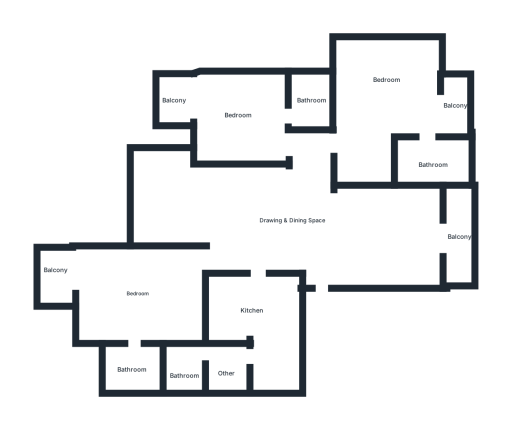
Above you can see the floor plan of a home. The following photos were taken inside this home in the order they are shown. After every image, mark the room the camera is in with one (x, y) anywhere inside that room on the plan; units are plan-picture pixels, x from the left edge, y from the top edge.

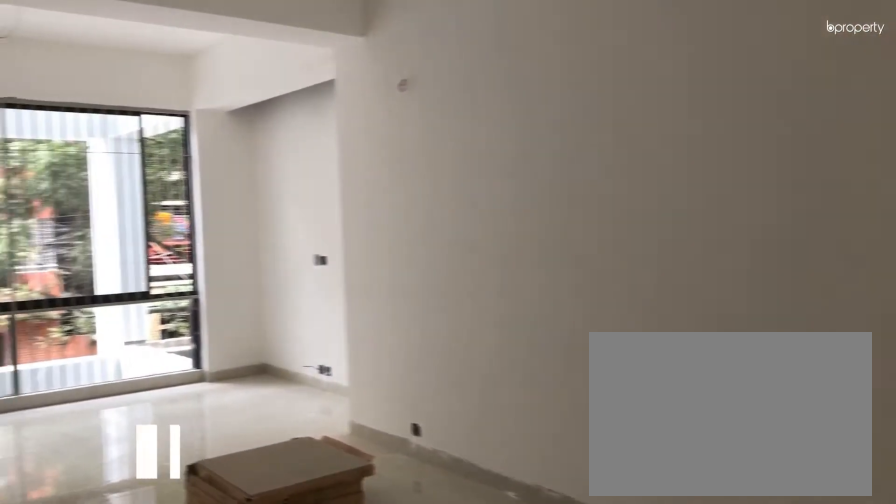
(296, 241)
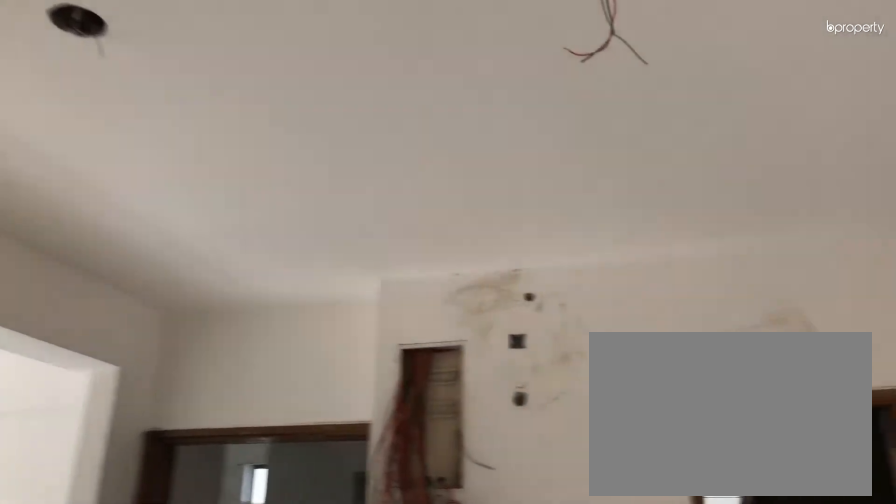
(249, 225)
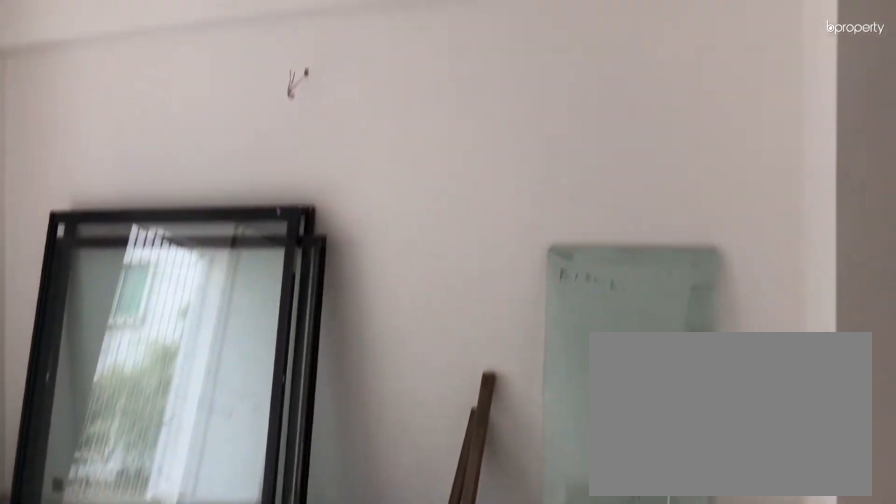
(383, 228)
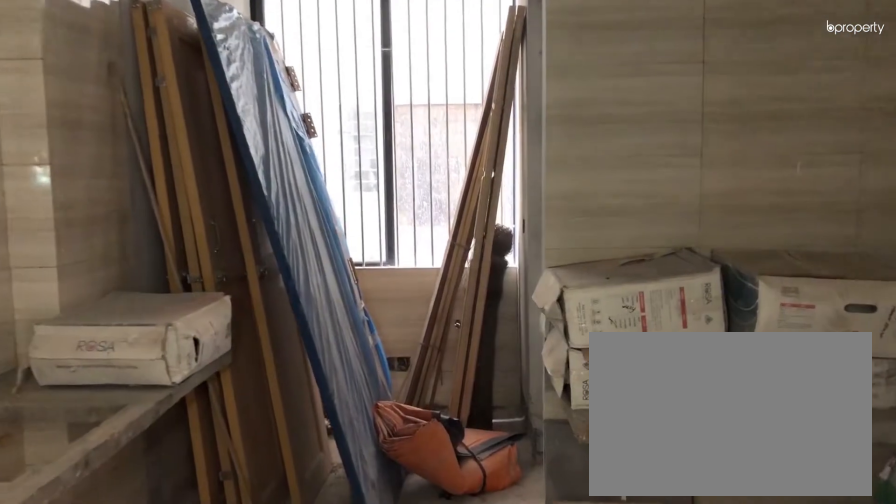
(254, 283)
